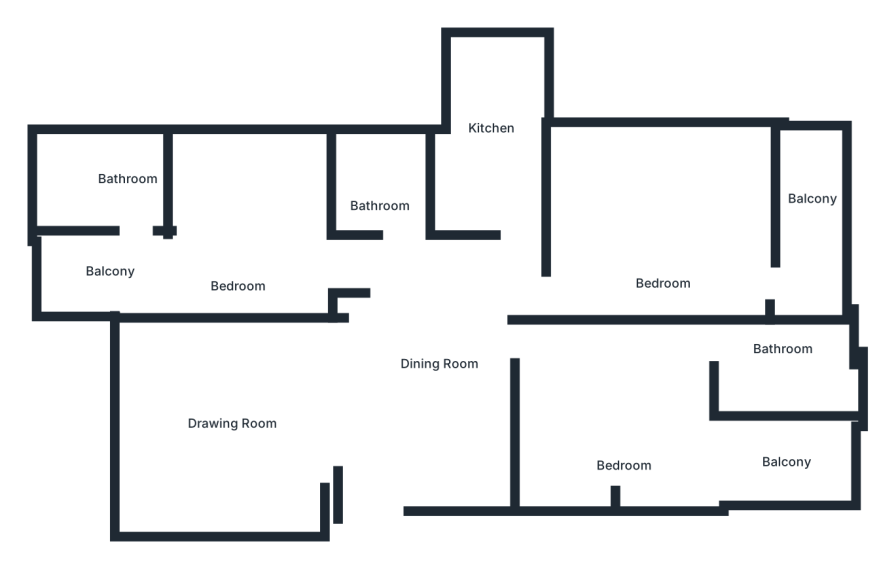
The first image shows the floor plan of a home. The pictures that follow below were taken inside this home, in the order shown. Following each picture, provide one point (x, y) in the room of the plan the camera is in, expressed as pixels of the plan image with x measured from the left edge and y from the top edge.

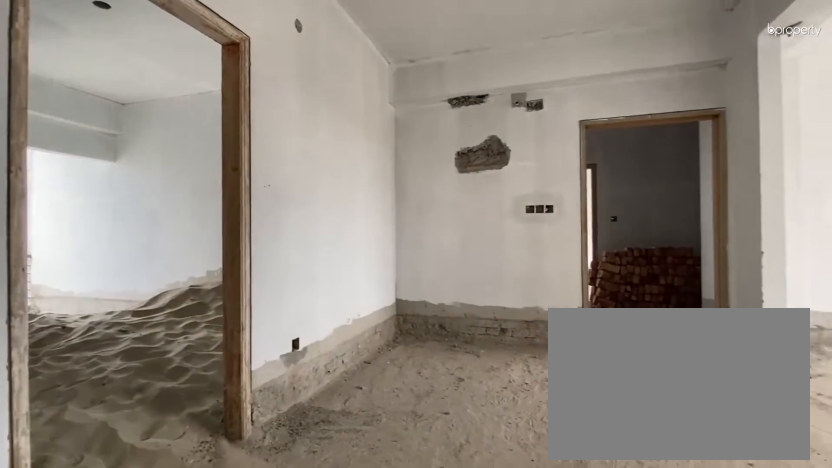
(443, 360)
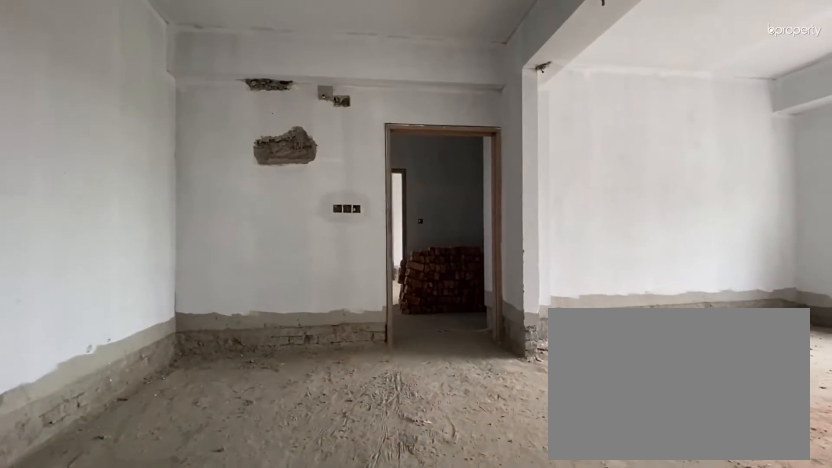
(443, 360)
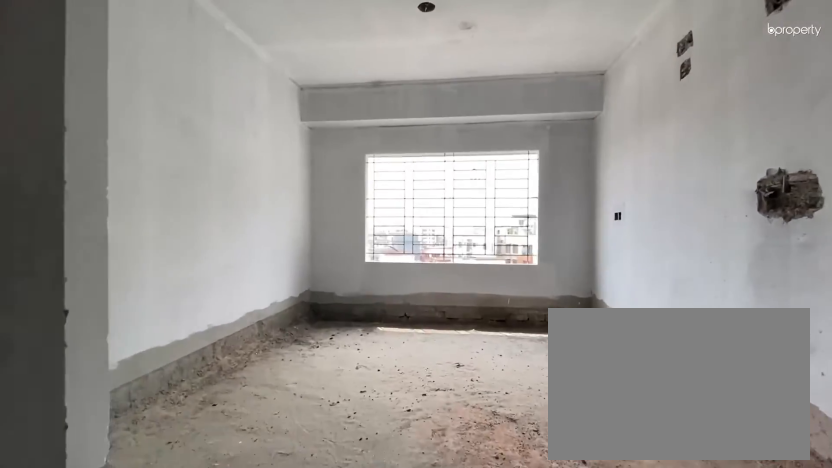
(234, 421)
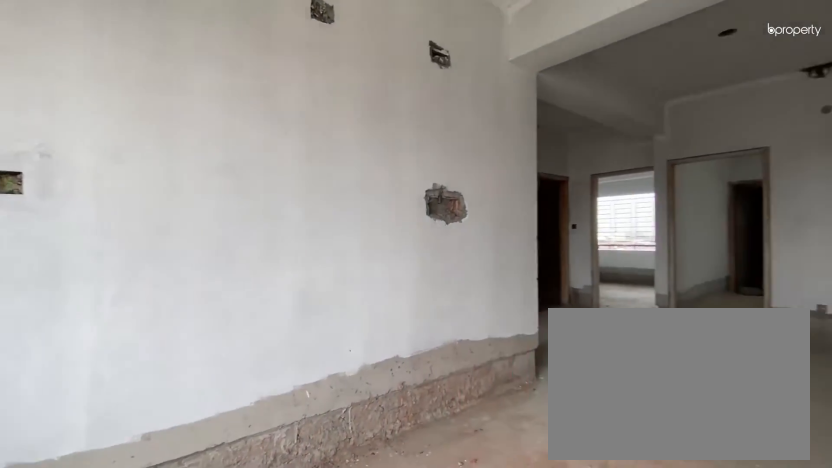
(234, 421)
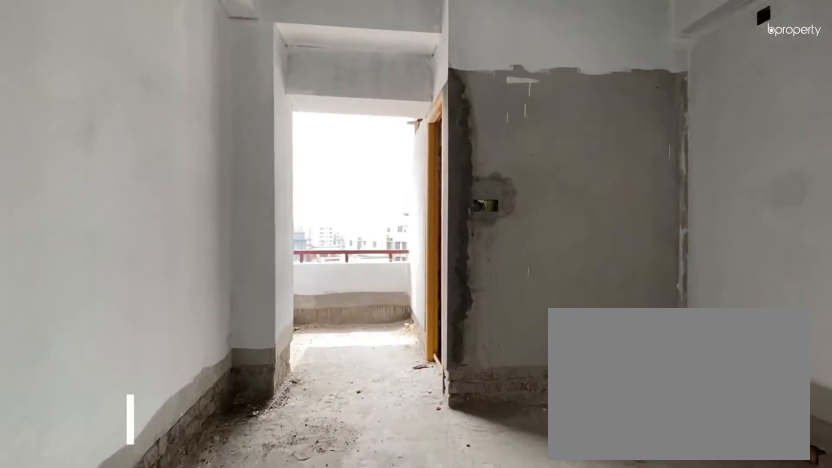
(239, 240)
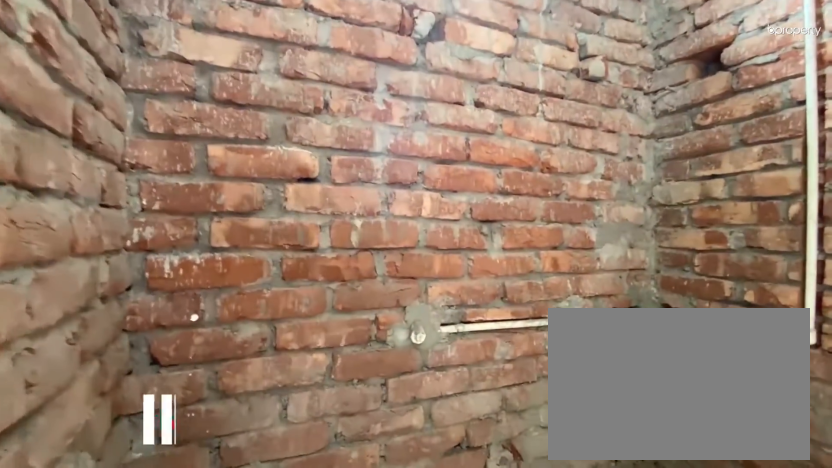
(118, 191)
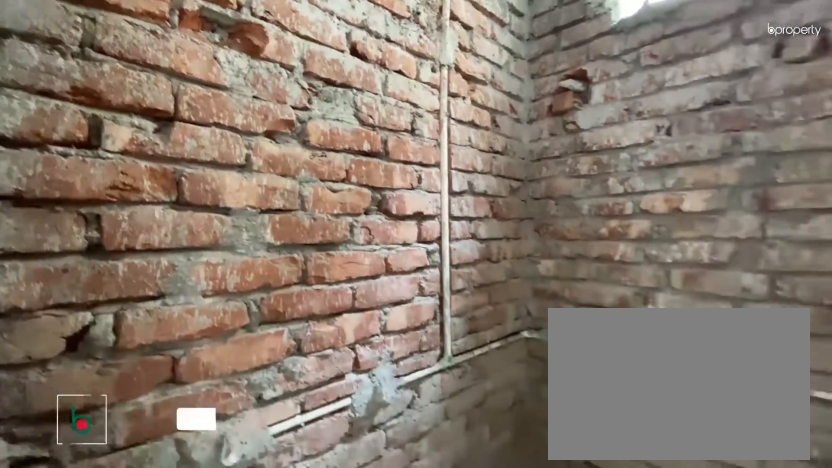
(380, 180)
